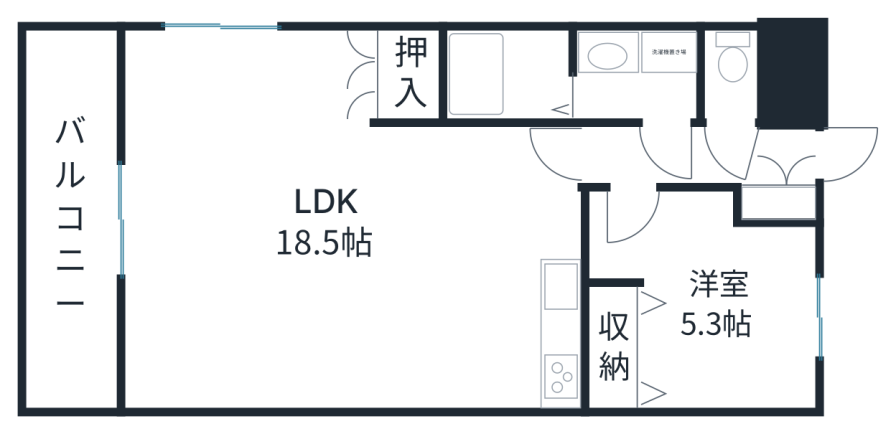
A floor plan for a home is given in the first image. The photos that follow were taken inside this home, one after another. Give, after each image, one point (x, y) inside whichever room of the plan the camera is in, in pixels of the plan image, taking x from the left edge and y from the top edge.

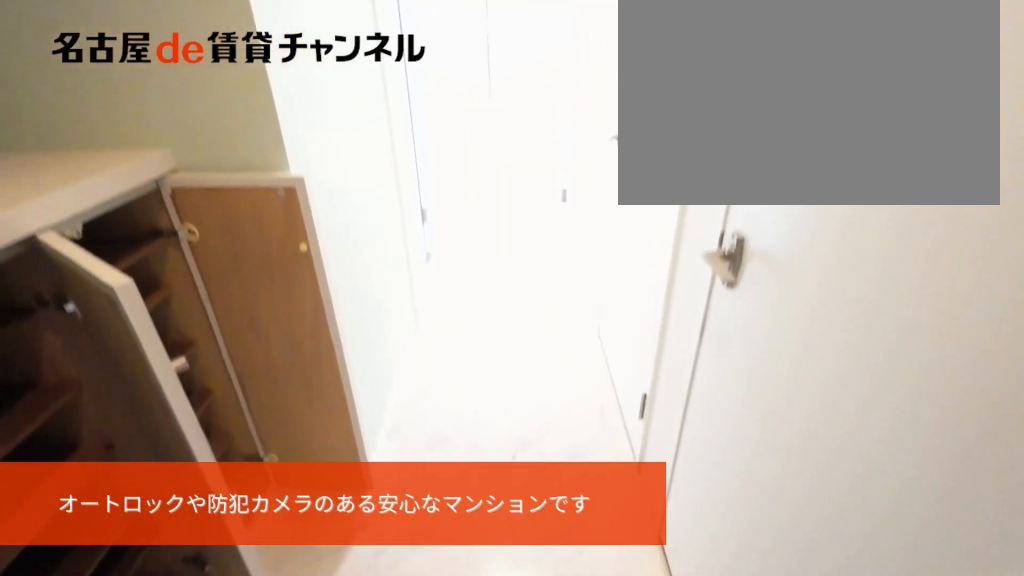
(785, 176)
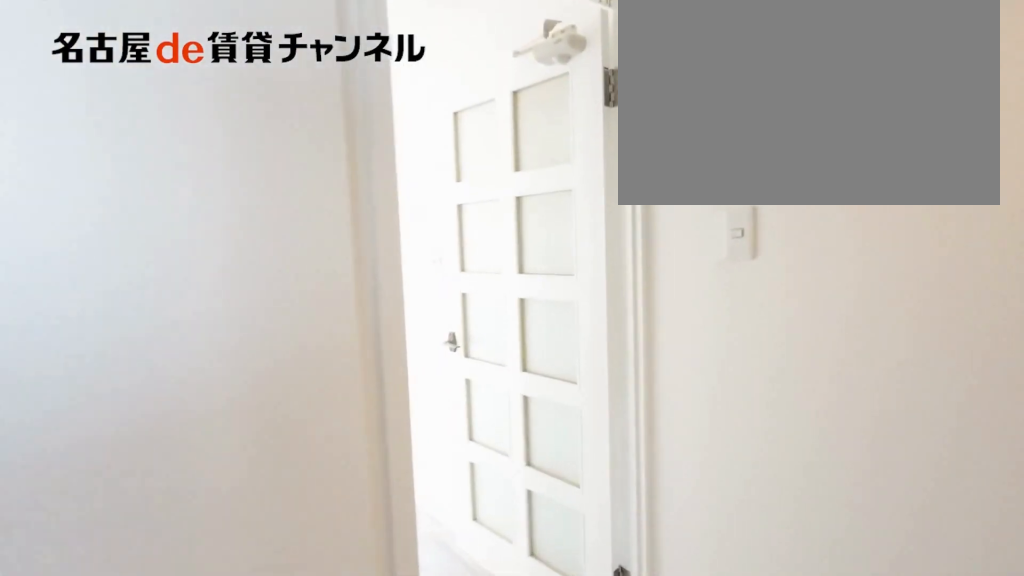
(618, 154)
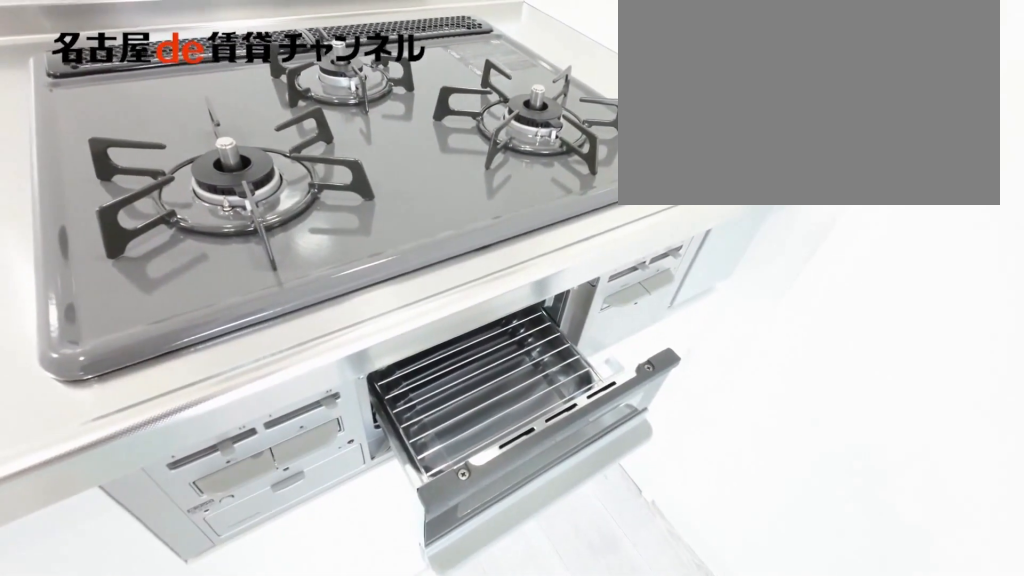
(570, 352)
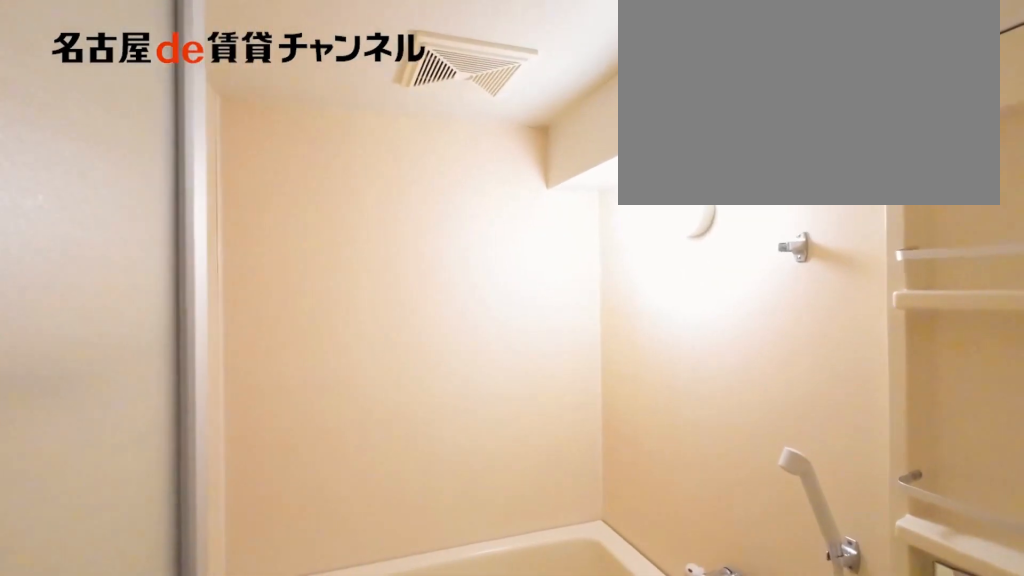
(509, 76)
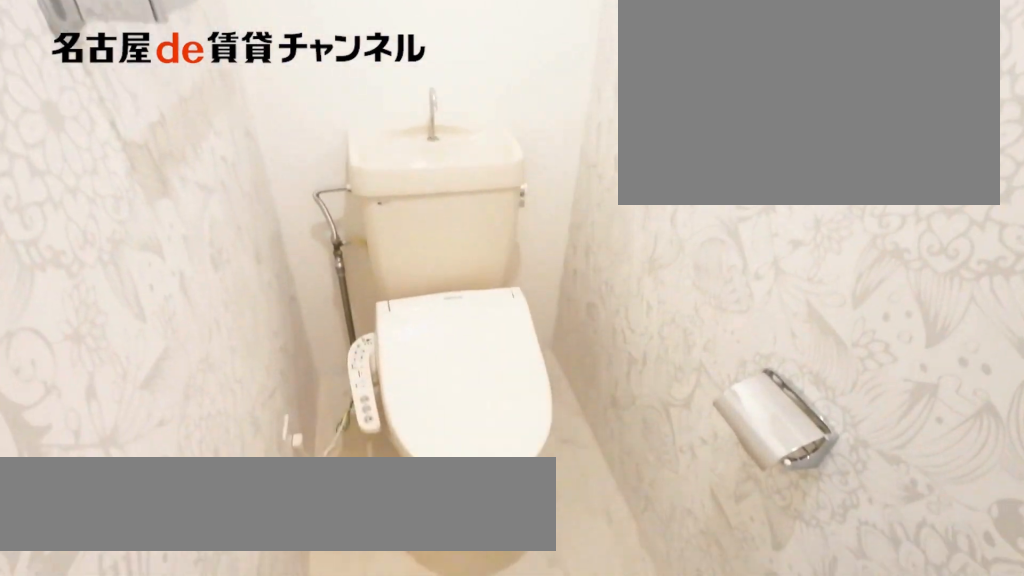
(735, 73)
